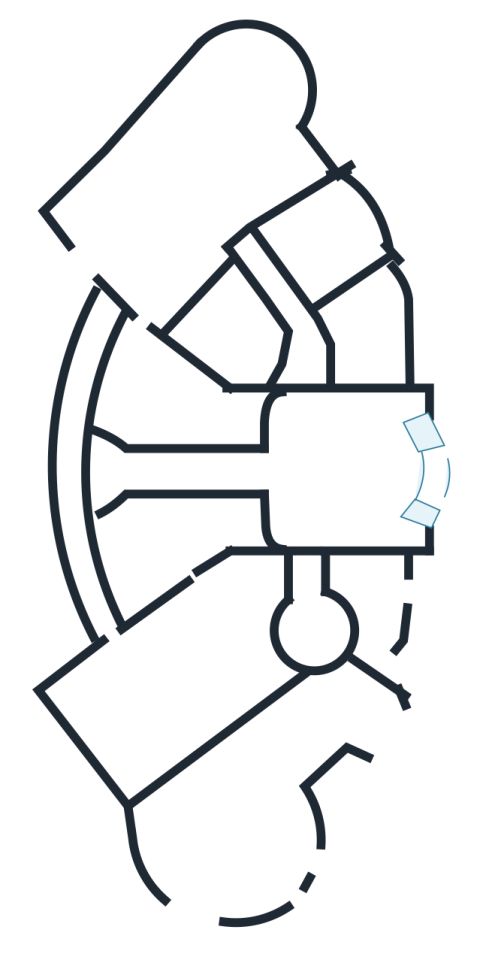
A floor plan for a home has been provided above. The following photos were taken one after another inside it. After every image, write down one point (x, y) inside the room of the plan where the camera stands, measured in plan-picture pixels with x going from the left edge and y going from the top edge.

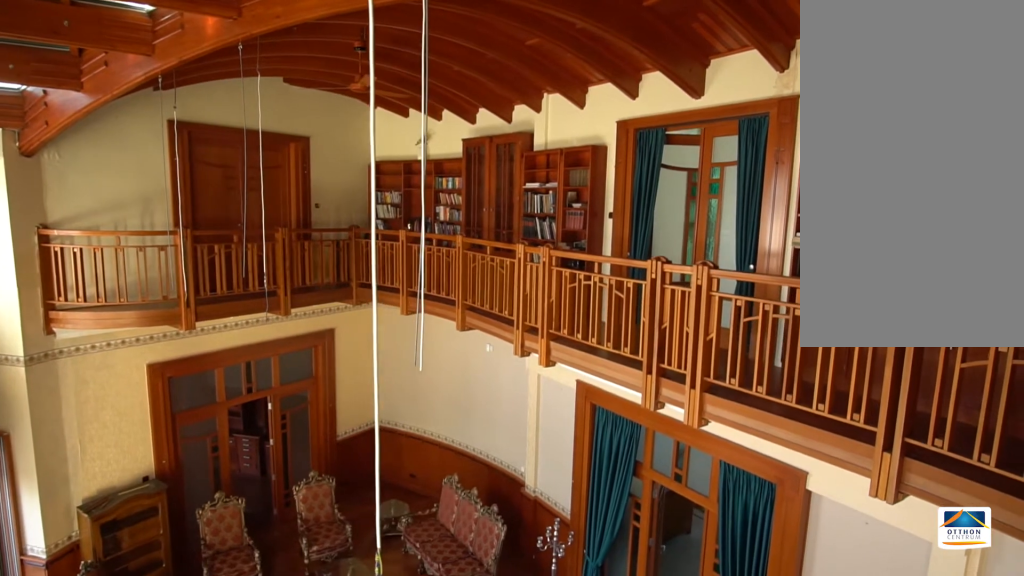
(219, 476)
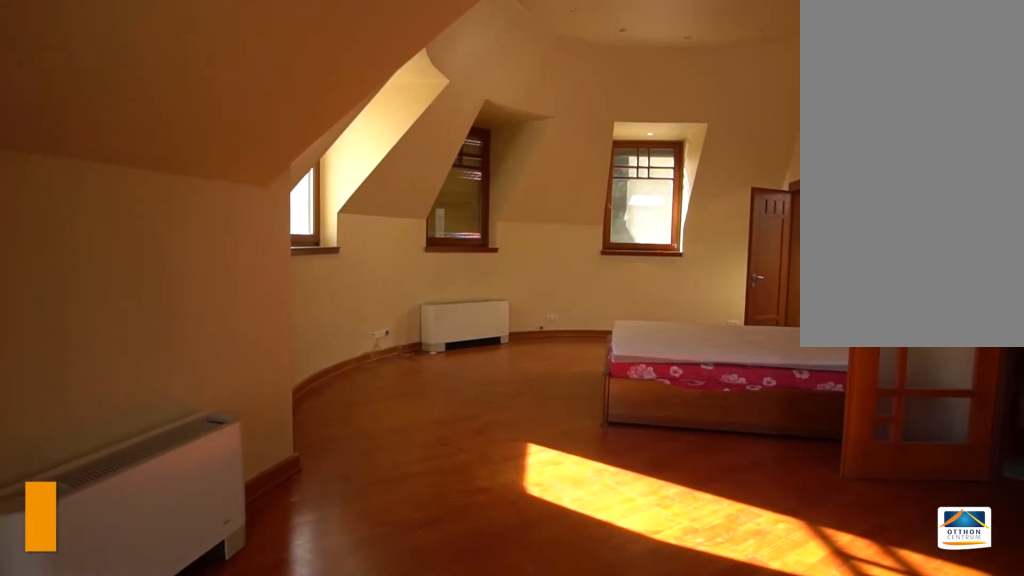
(244, 99)
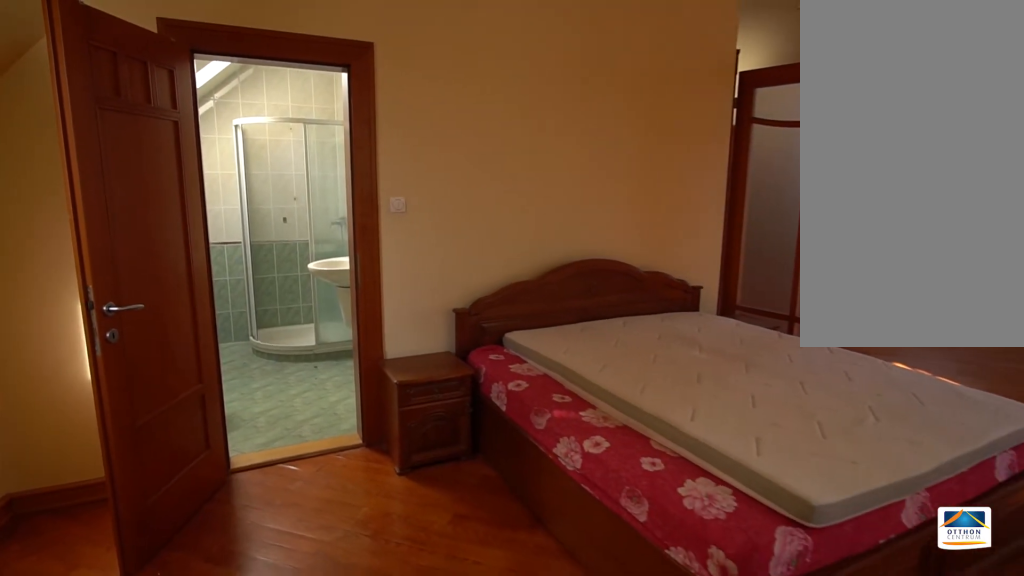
(244, 99)
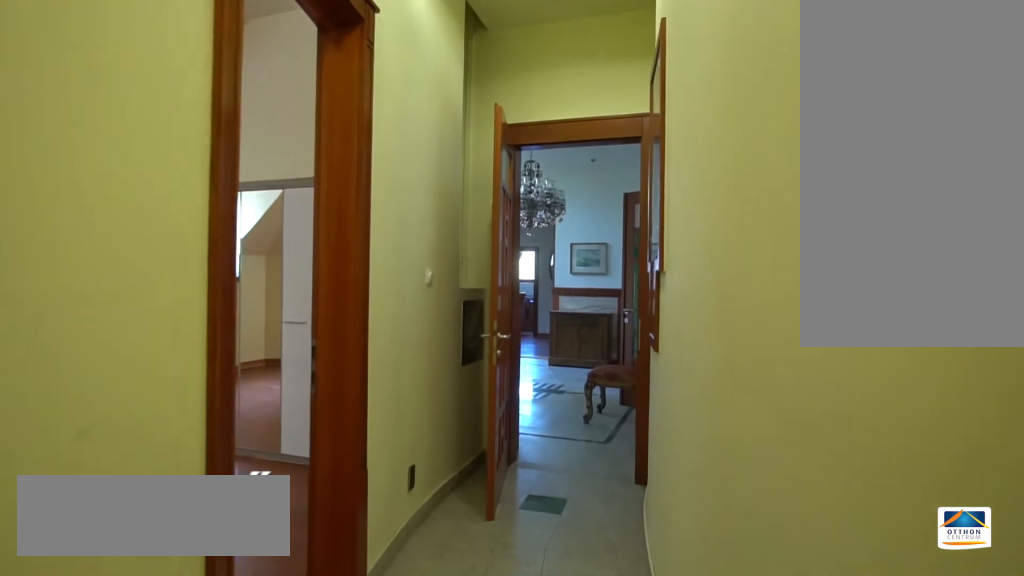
(305, 361)
